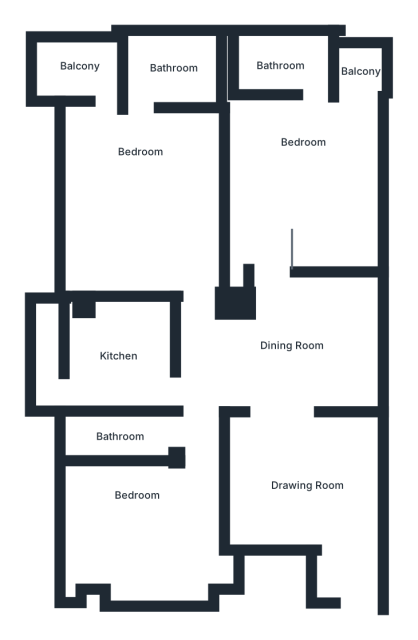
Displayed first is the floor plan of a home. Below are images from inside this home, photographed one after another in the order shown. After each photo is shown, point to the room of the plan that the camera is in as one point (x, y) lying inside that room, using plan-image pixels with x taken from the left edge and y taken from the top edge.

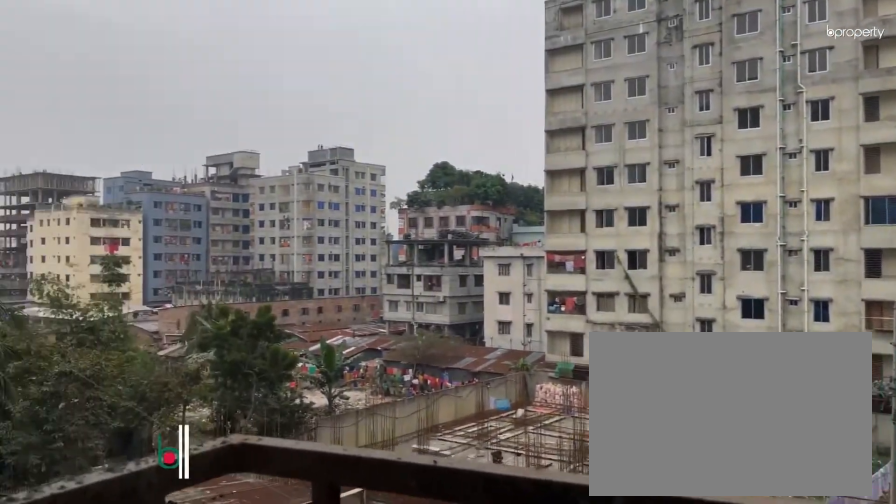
(84, 70)
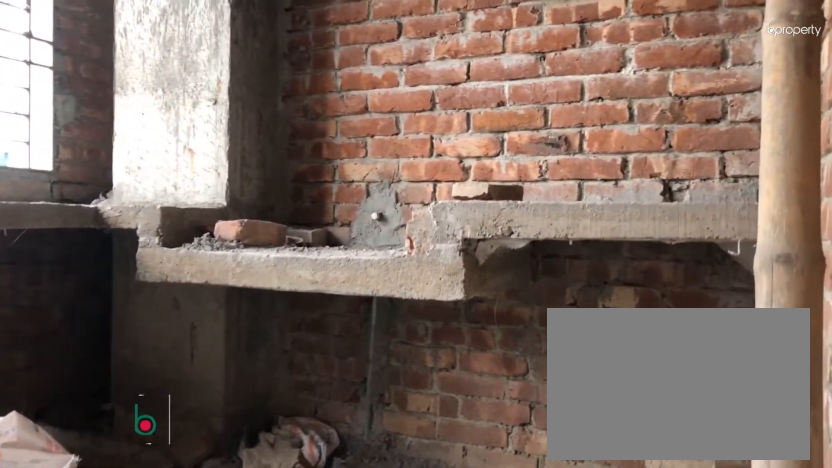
(119, 352)
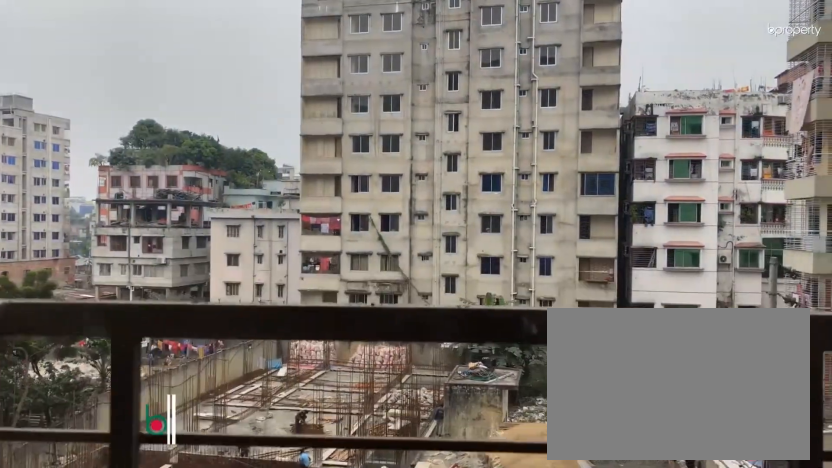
(44, 351)
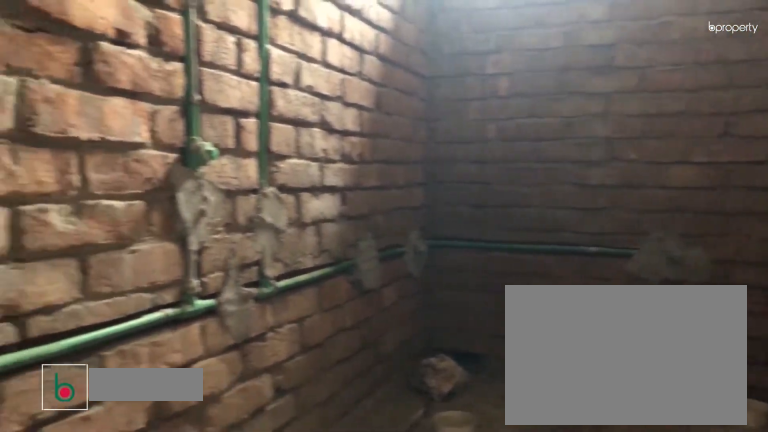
(124, 437)
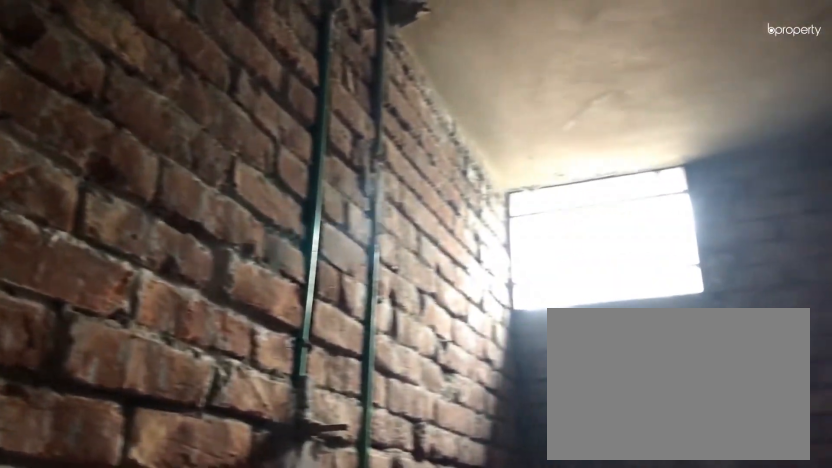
(124, 437)
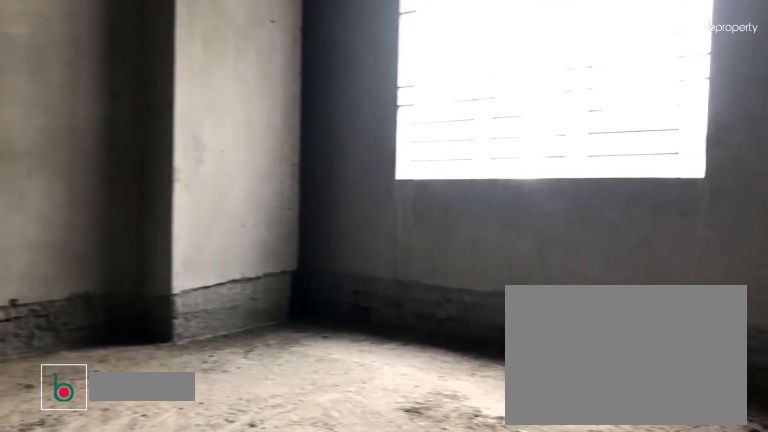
(133, 525)
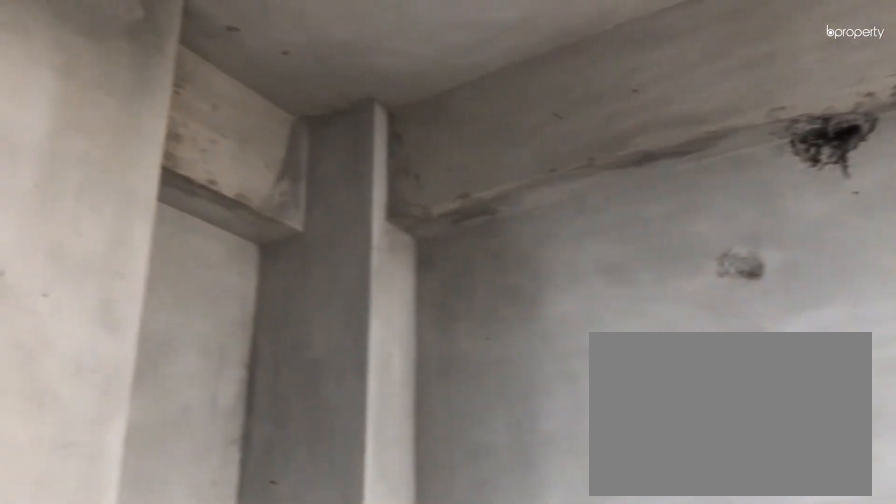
(133, 525)
